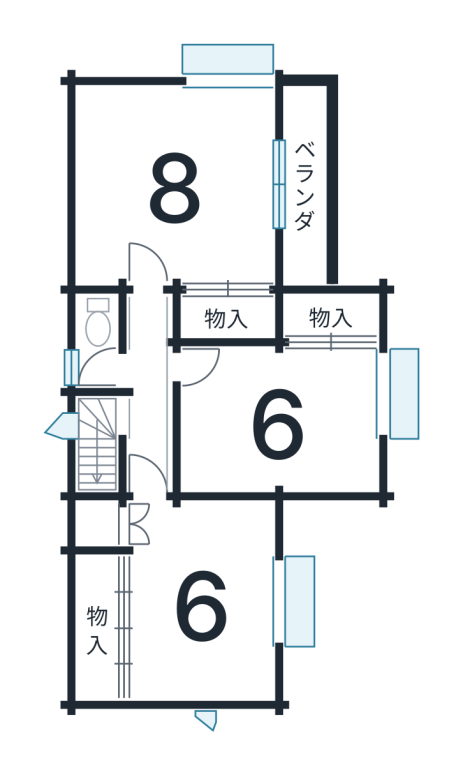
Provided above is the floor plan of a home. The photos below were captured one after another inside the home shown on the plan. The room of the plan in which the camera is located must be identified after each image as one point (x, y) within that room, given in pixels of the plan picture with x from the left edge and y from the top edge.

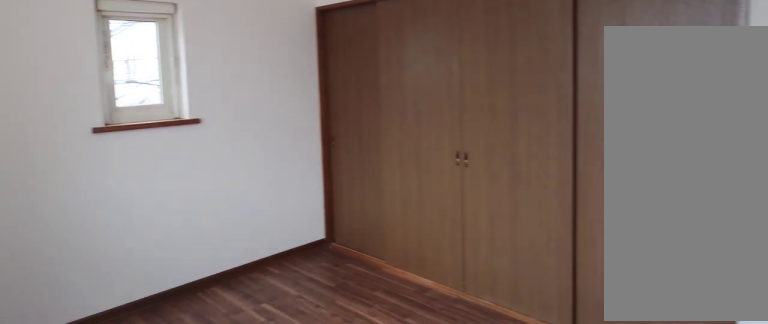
(191, 612)
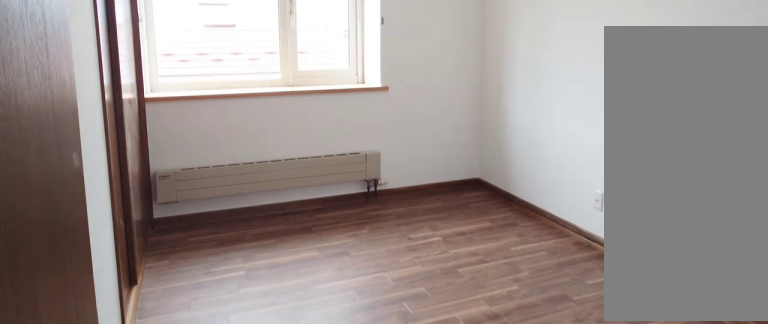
(273, 443)
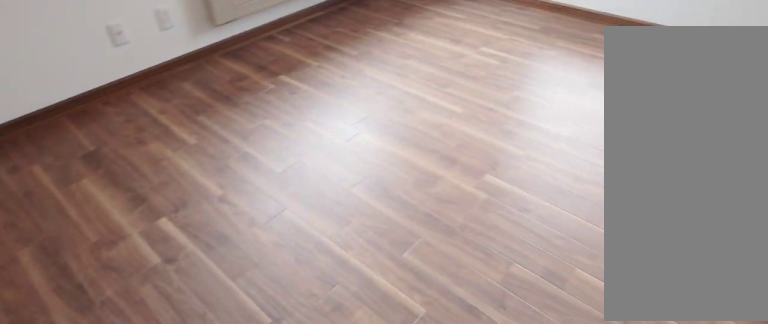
(161, 209)
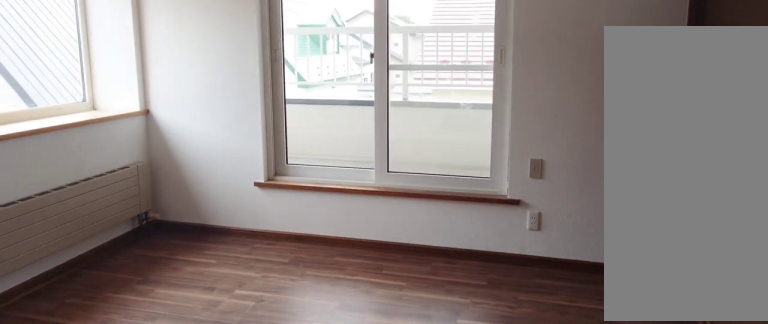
(161, 209)
